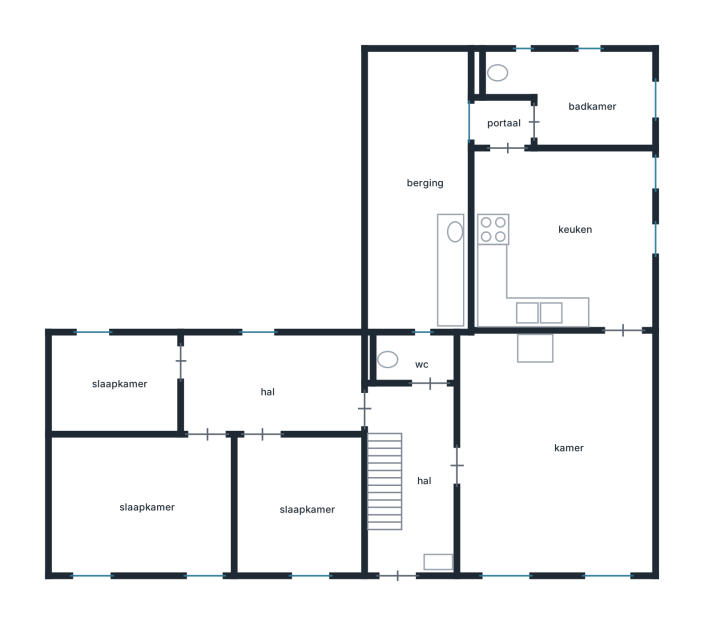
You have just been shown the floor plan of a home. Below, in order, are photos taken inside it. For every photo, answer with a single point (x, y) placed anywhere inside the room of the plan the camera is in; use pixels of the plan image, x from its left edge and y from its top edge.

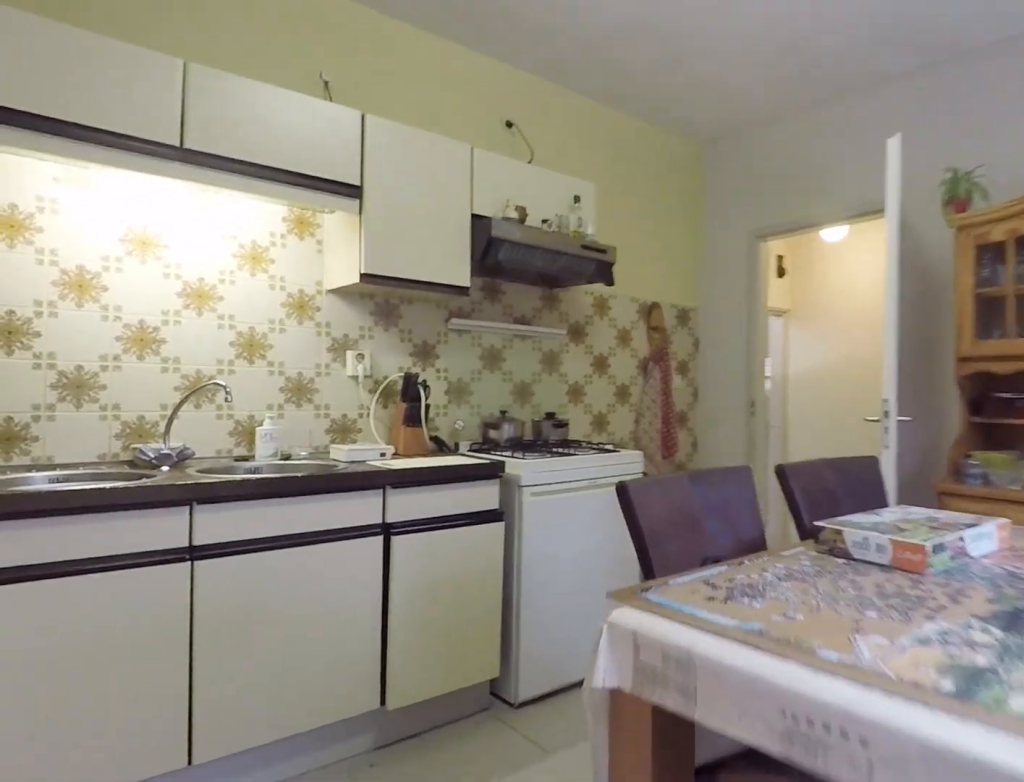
(562, 241)
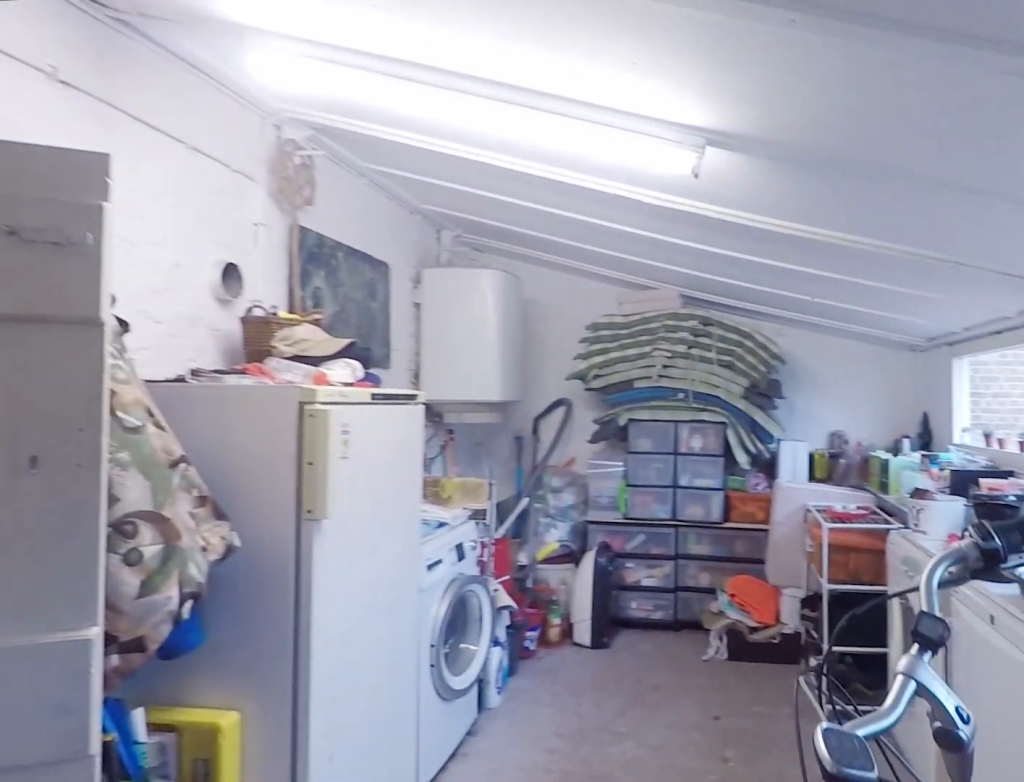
(451, 270)
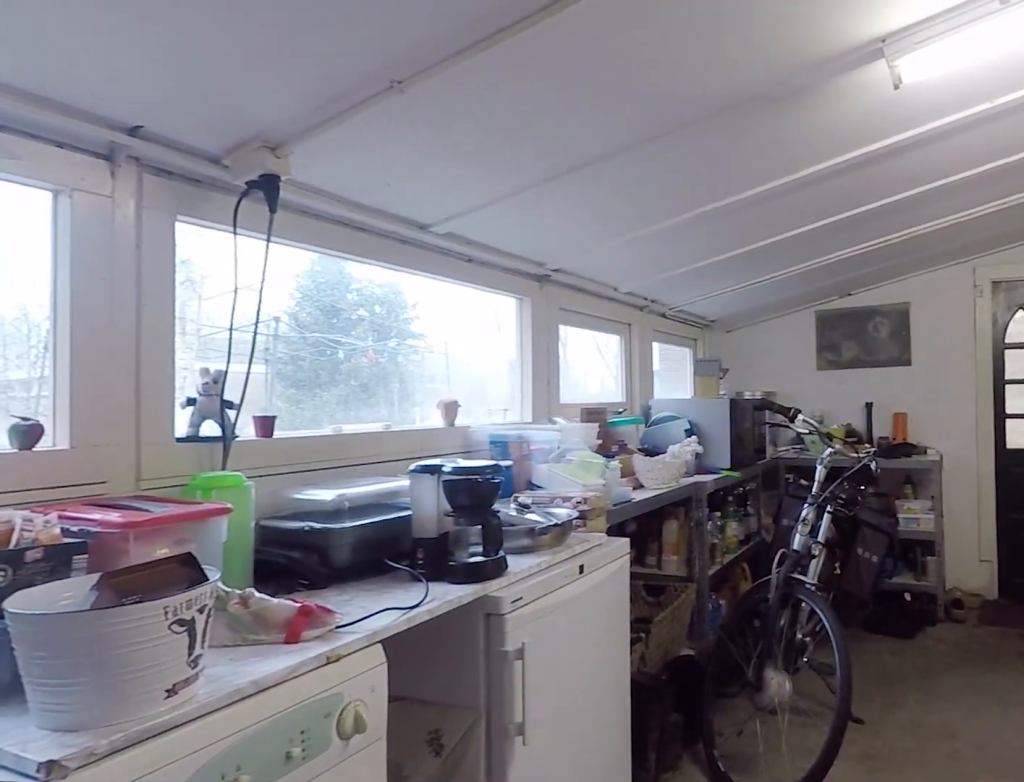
(451, 270)
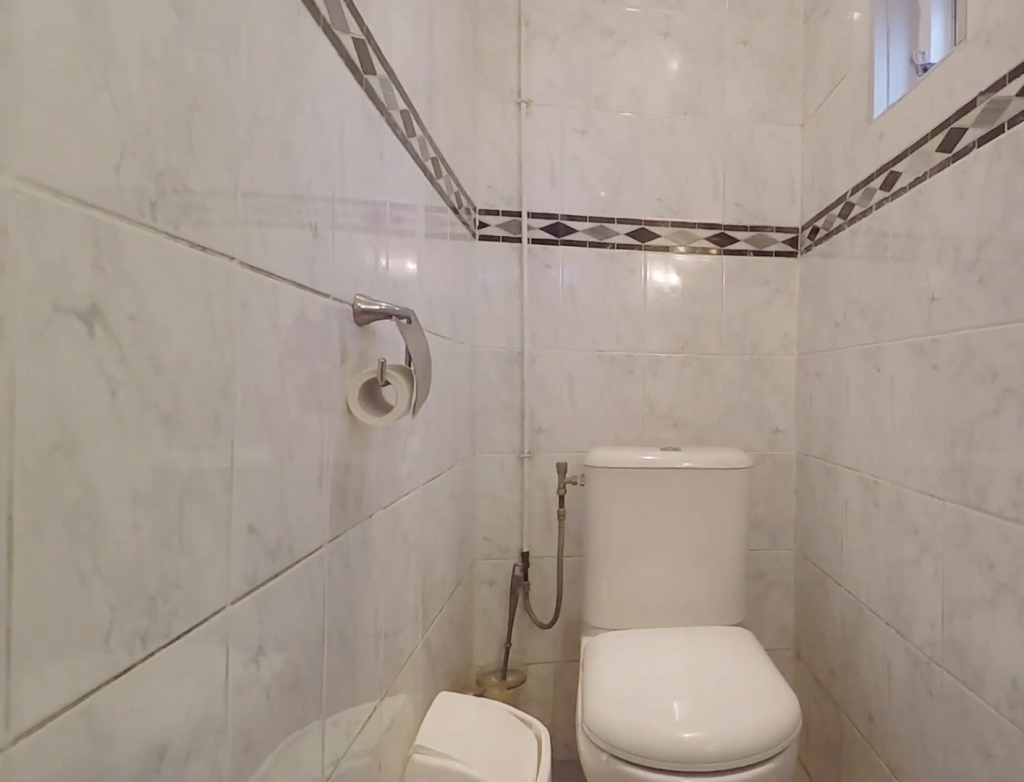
(580, 96)
